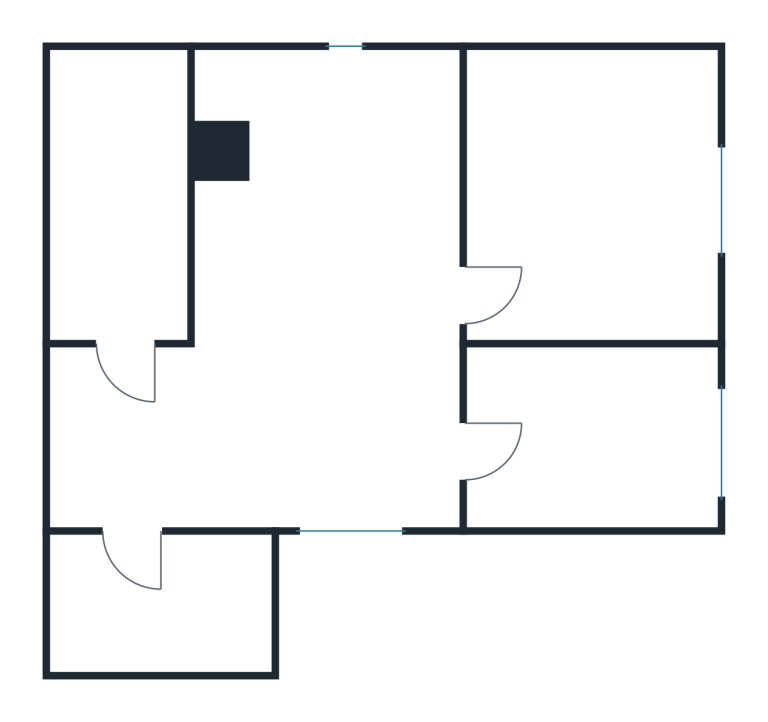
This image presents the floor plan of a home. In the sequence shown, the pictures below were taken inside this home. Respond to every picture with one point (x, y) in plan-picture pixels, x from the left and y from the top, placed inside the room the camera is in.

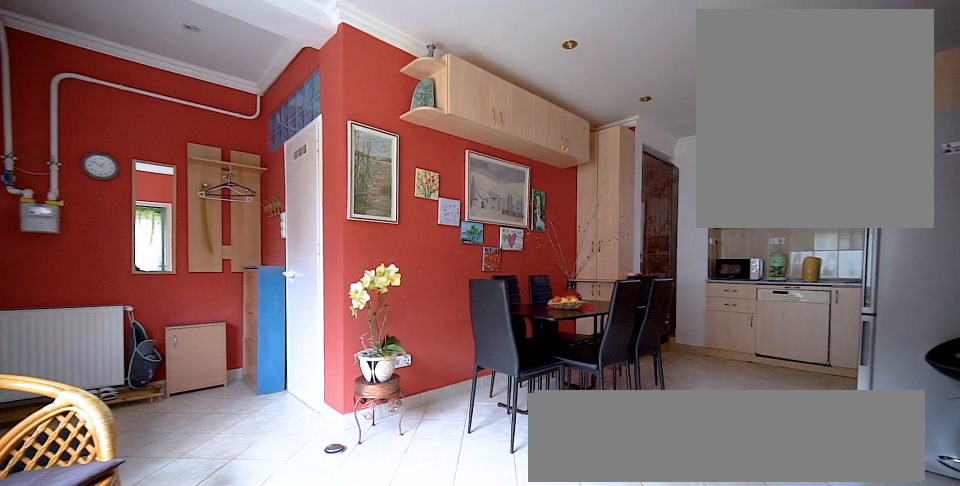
(334, 328)
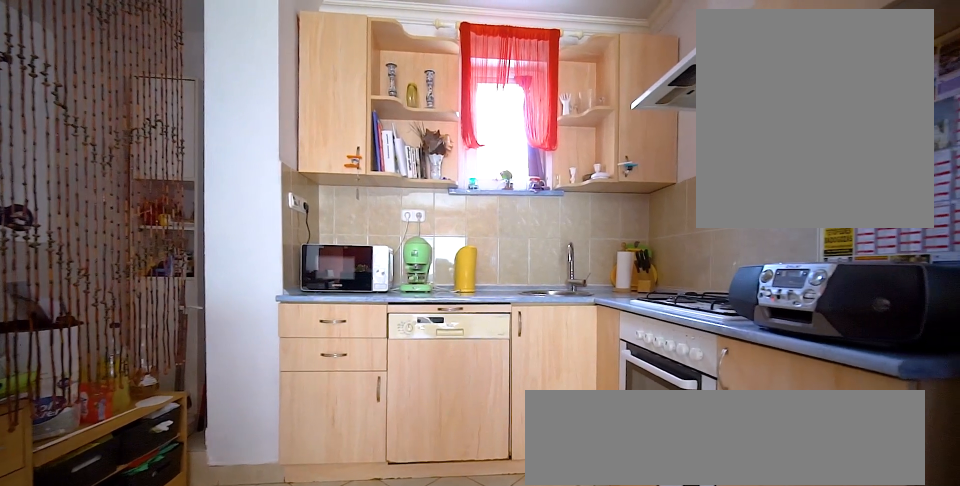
(334, 328)
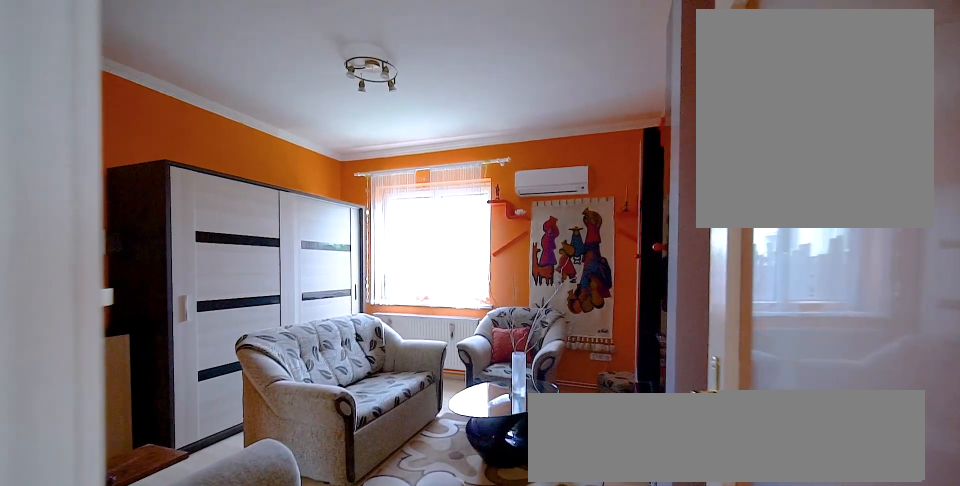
(595, 206)
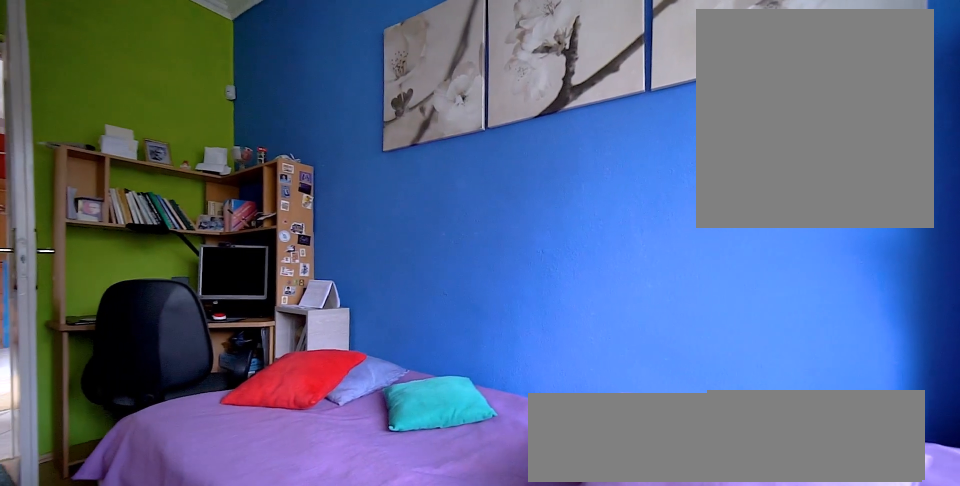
(595, 436)
